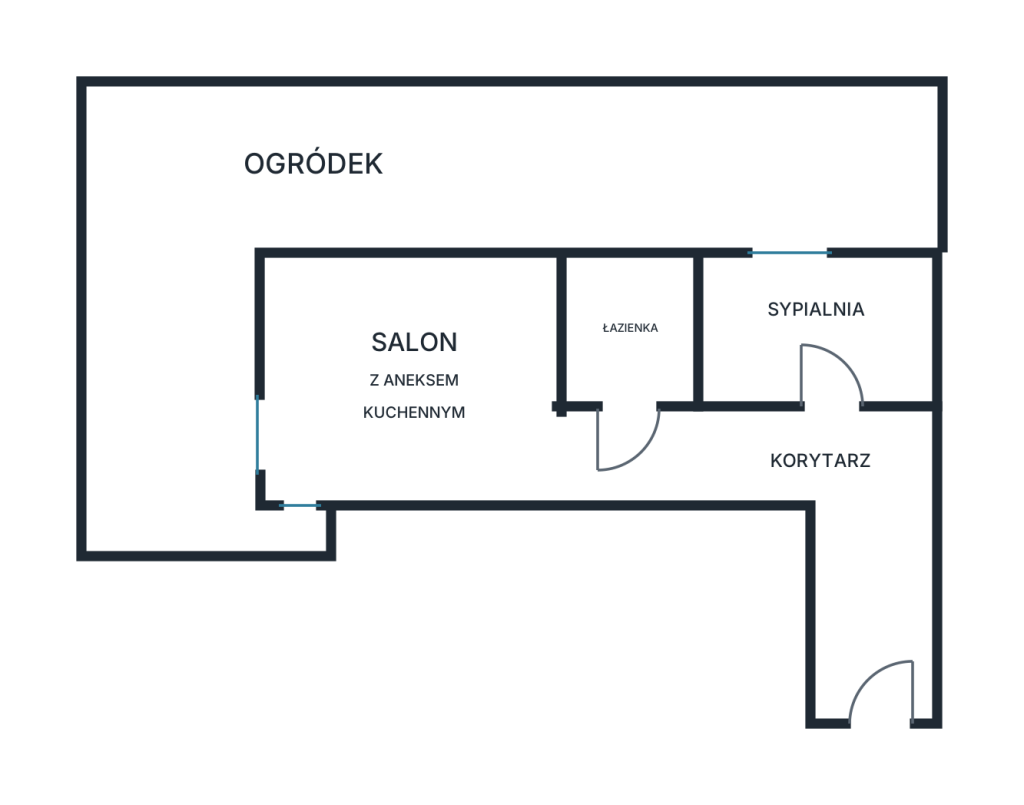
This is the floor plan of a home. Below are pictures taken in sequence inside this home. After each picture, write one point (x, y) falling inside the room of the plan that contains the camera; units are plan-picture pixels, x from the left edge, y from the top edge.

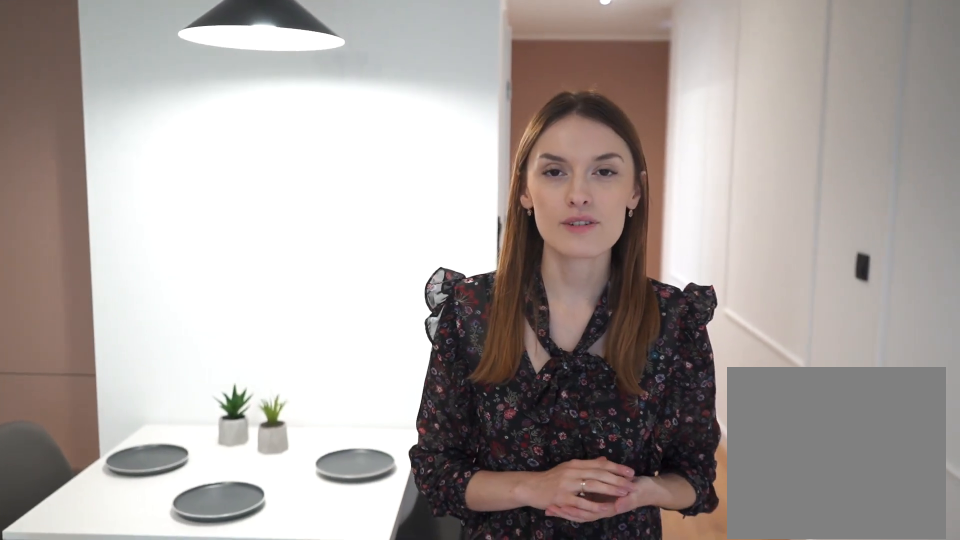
(410, 379)
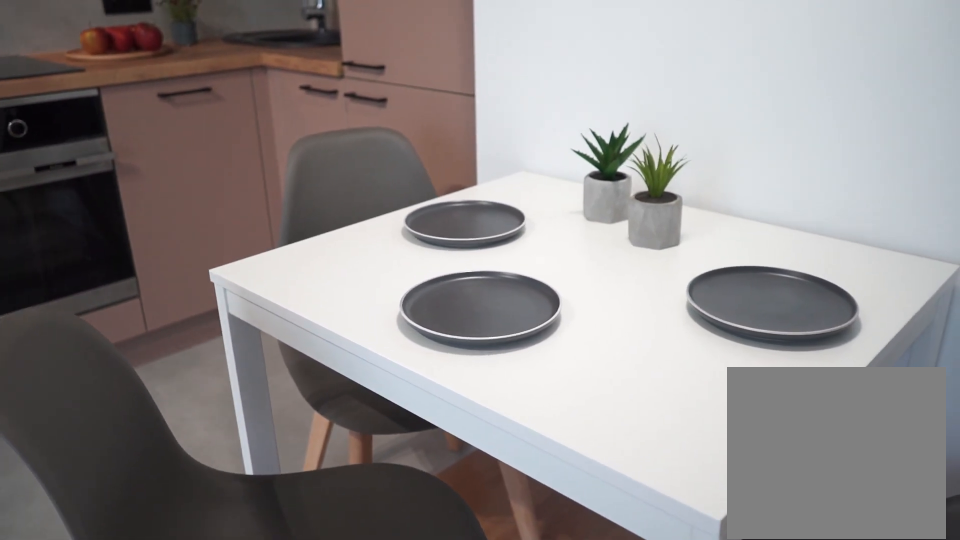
(410, 378)
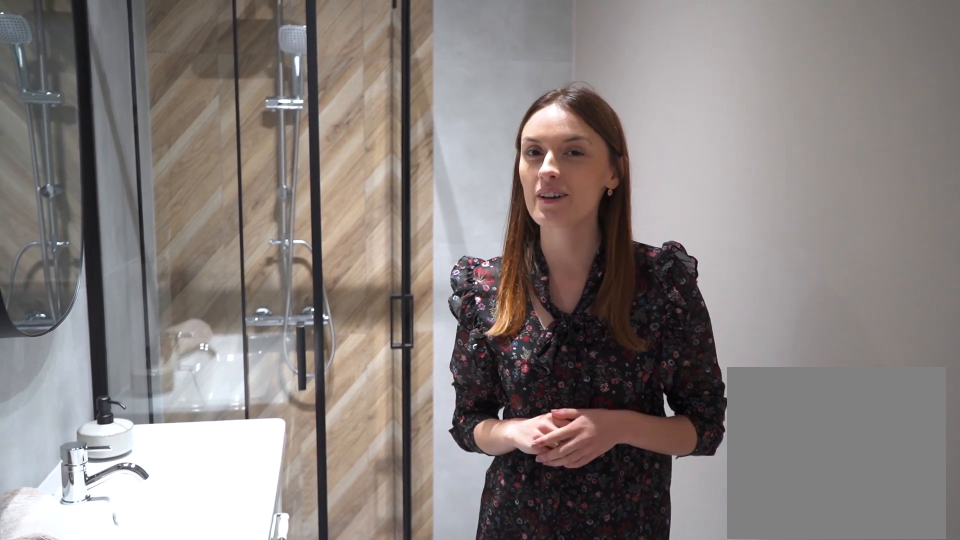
(630, 330)
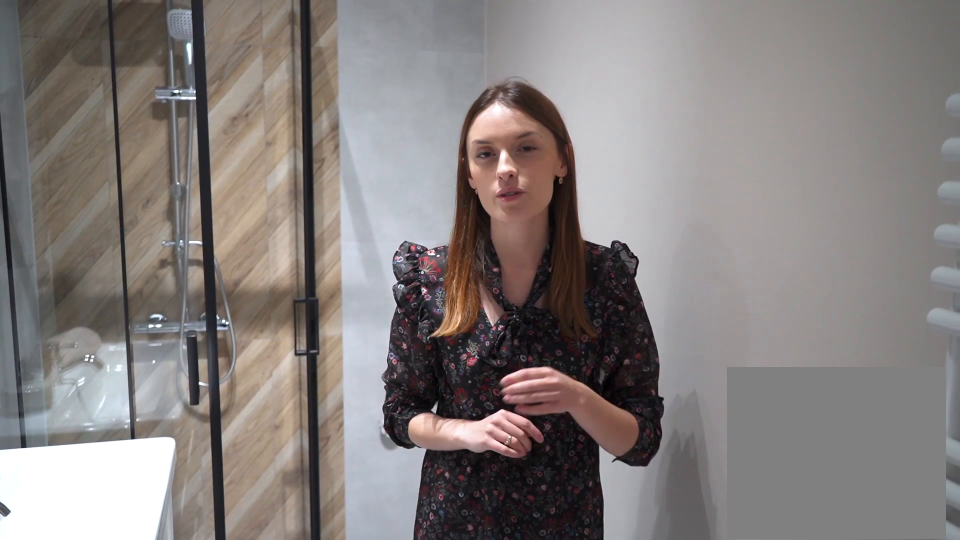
(629, 330)
